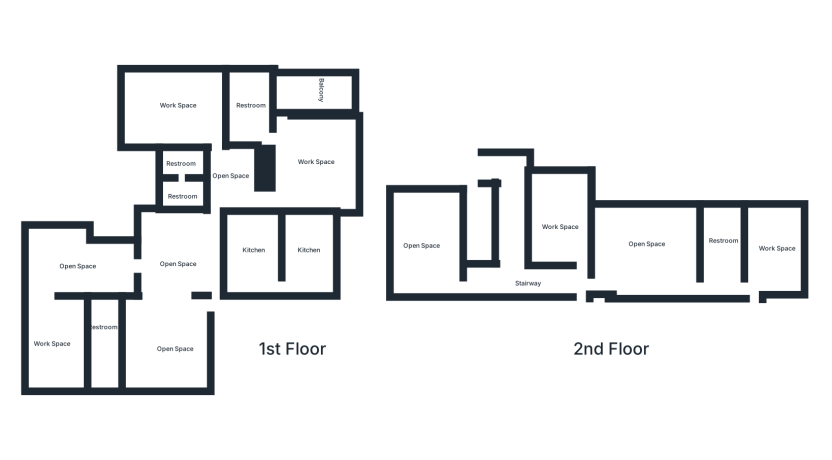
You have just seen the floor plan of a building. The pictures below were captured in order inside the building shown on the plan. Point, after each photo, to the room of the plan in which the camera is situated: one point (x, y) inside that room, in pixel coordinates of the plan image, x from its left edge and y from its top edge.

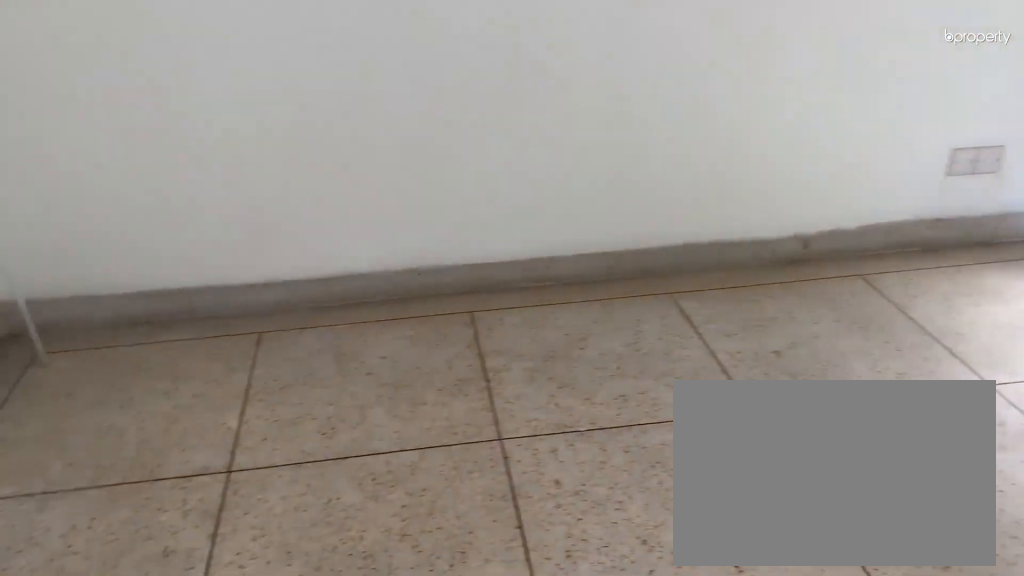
(563, 224)
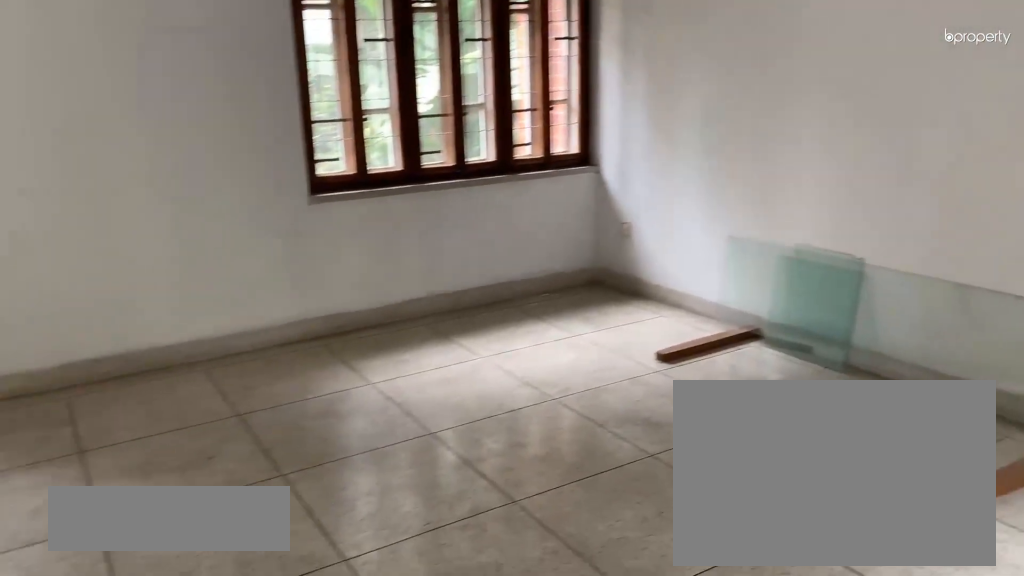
(651, 252)
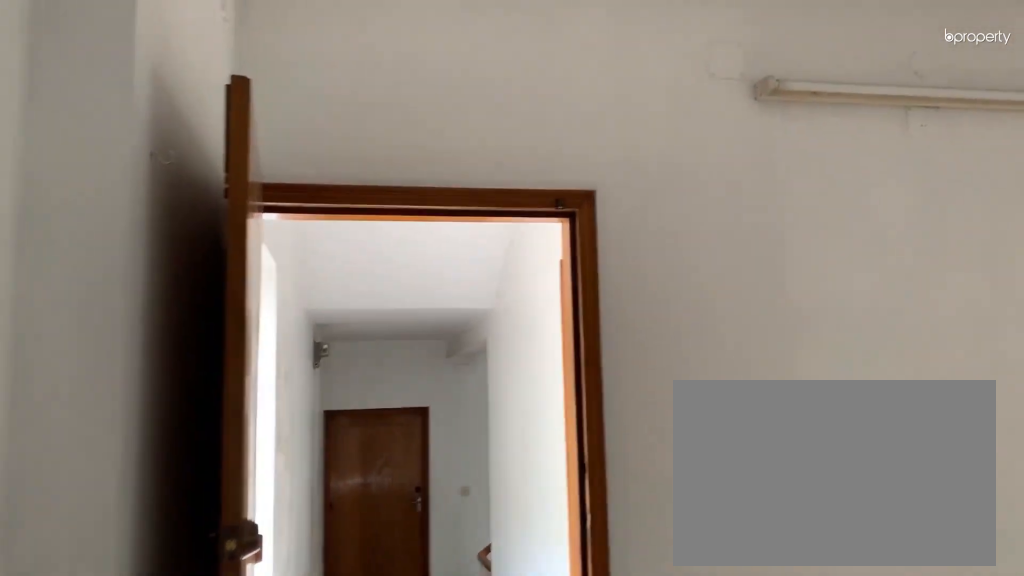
(651, 252)
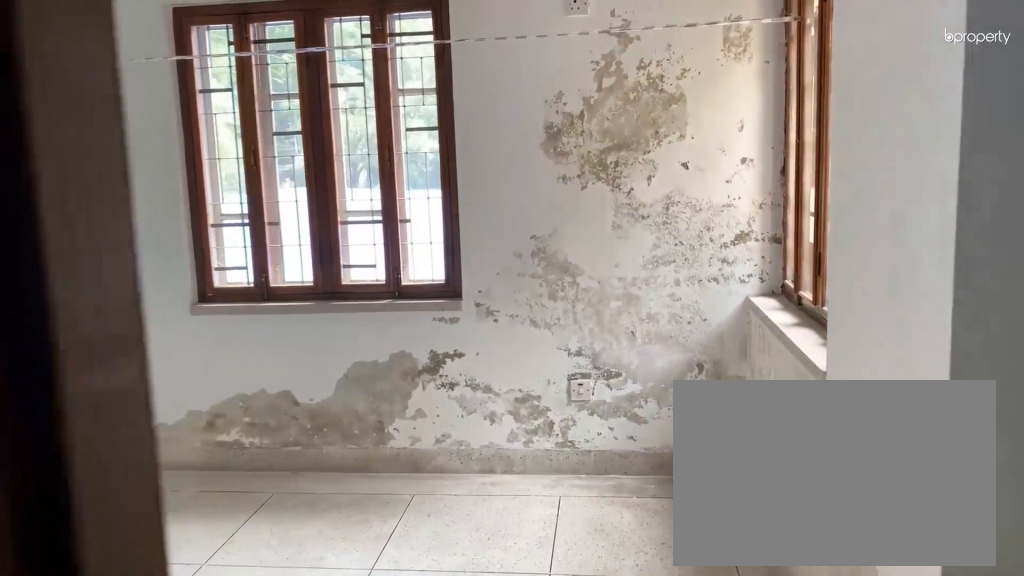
(773, 251)
